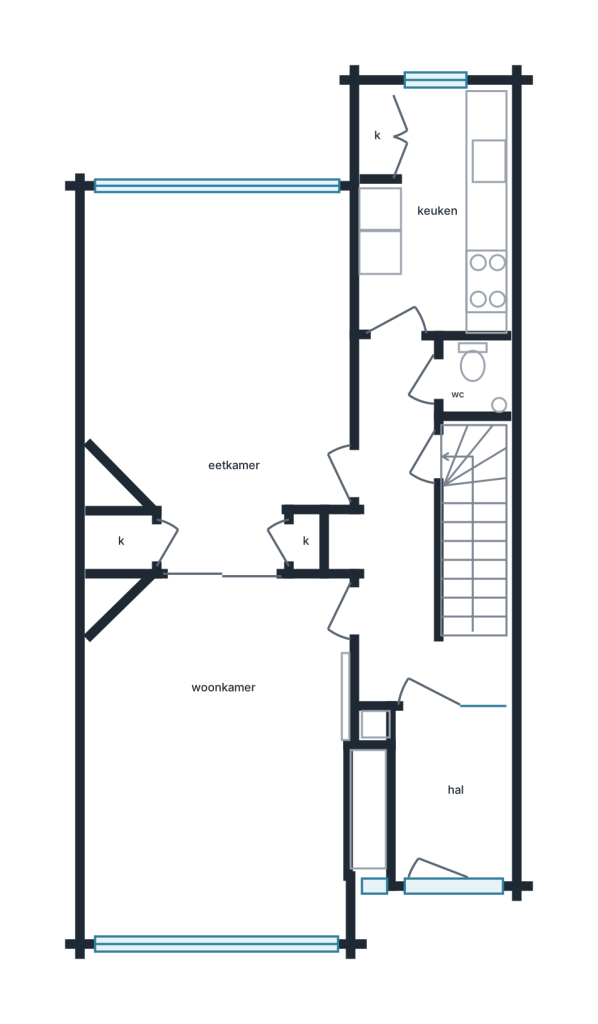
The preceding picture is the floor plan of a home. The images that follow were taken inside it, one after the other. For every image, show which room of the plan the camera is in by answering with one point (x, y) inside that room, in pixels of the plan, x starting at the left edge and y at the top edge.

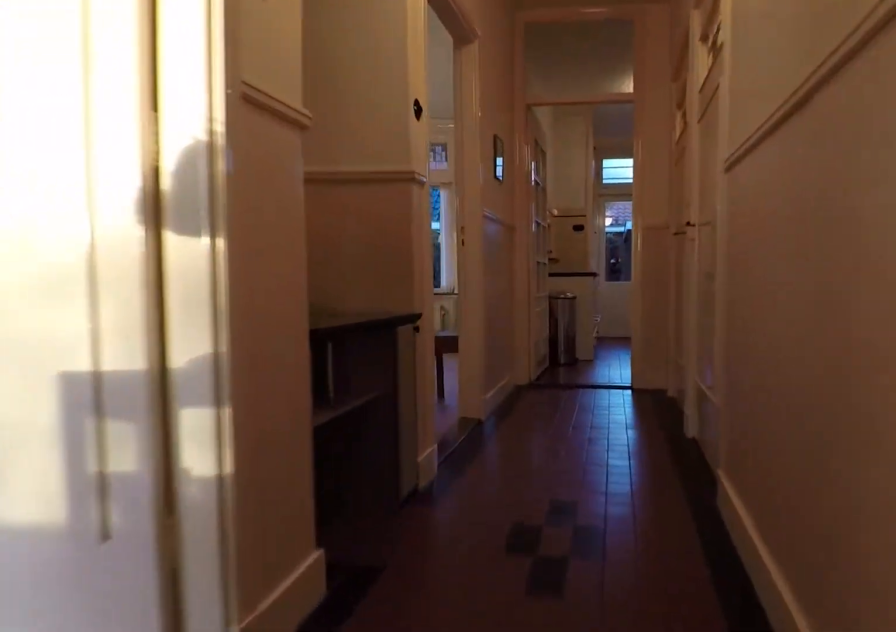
(405, 547)
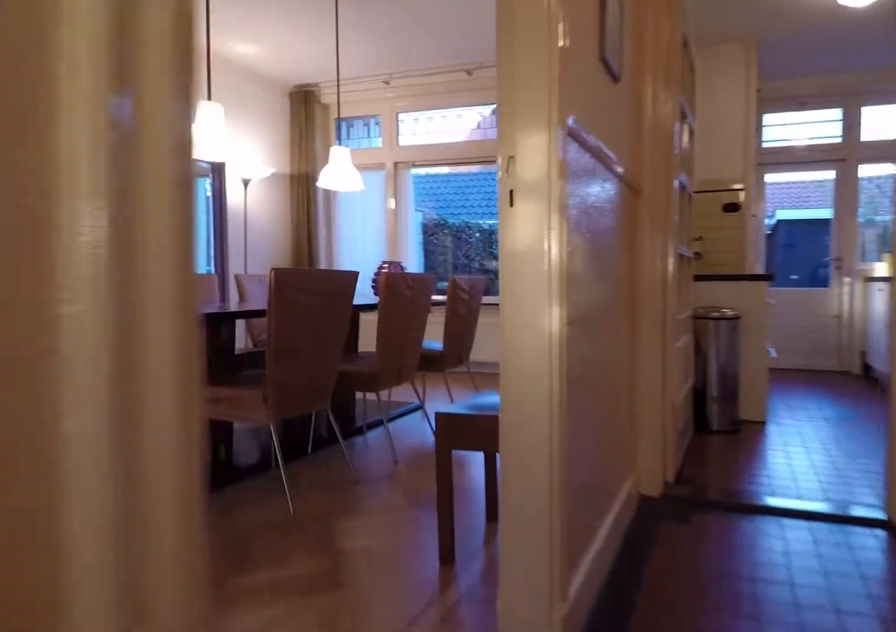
(405, 547)
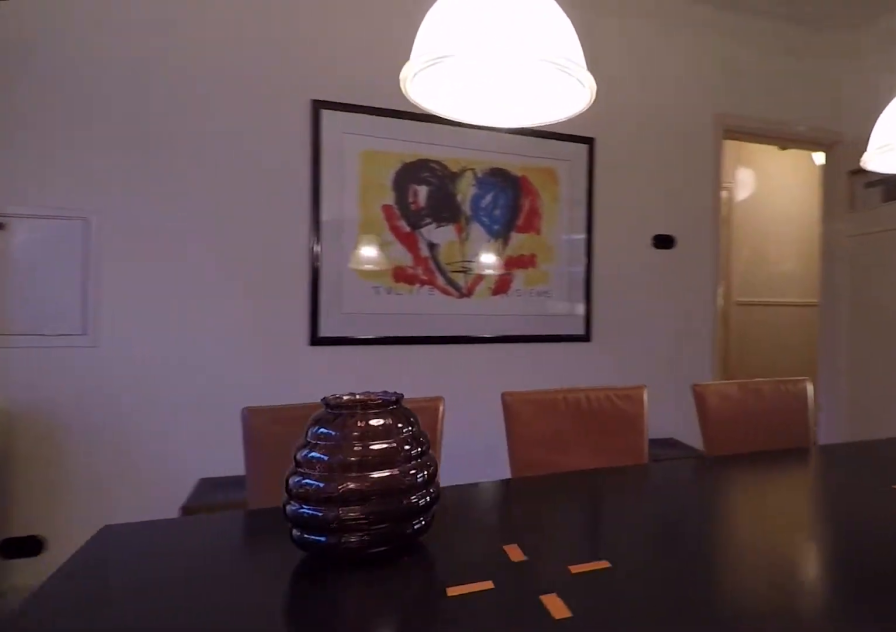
(228, 370)
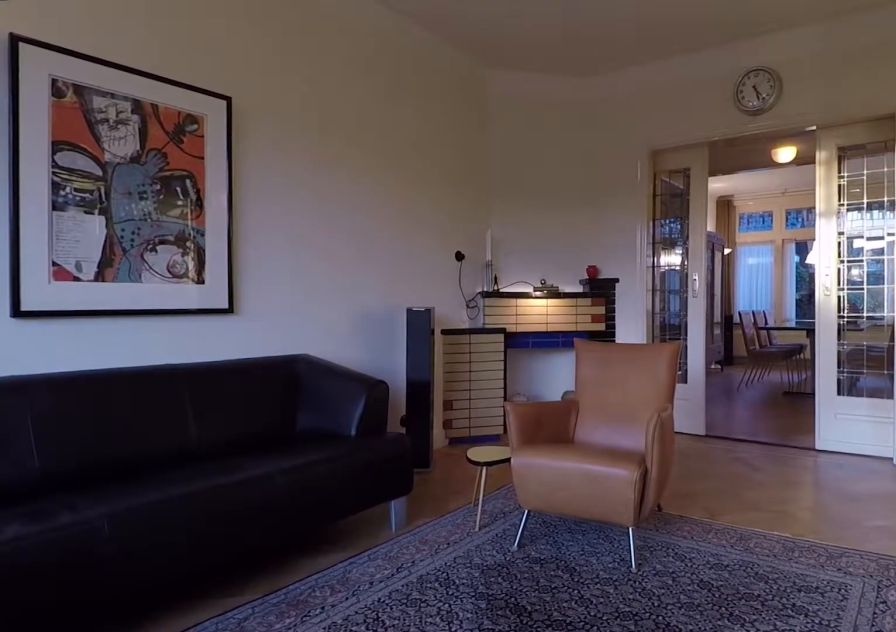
(235, 747)
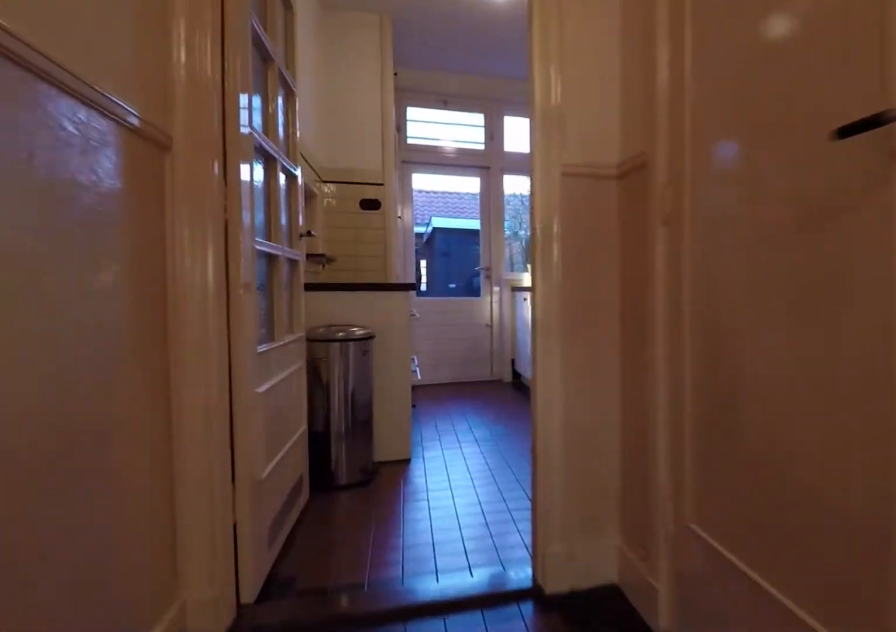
(404, 545)
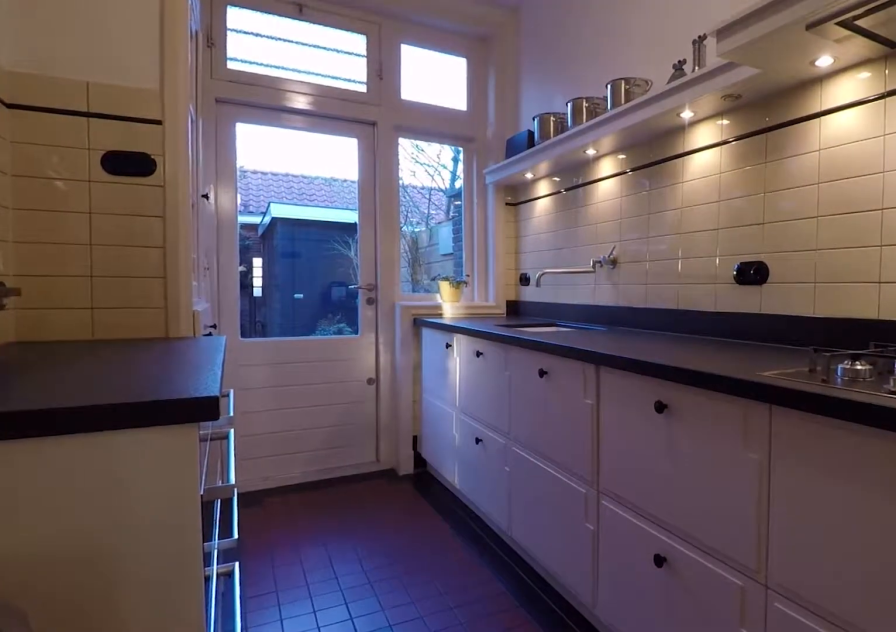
(440, 217)
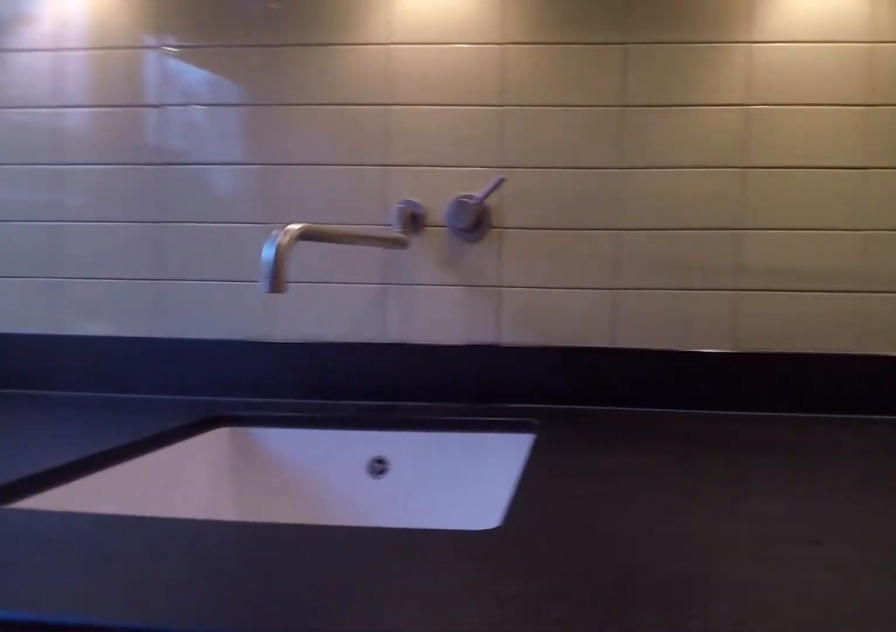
(440, 217)
